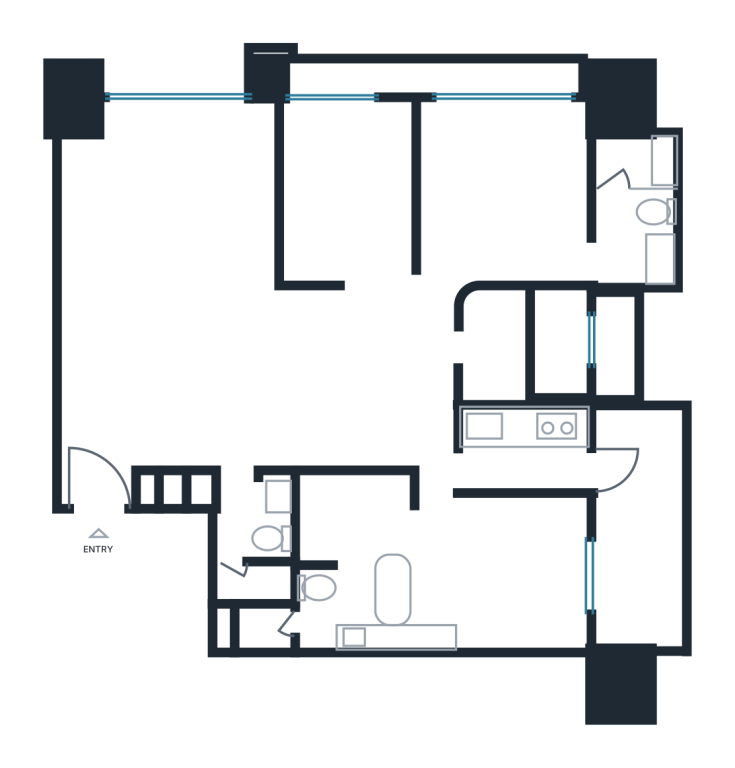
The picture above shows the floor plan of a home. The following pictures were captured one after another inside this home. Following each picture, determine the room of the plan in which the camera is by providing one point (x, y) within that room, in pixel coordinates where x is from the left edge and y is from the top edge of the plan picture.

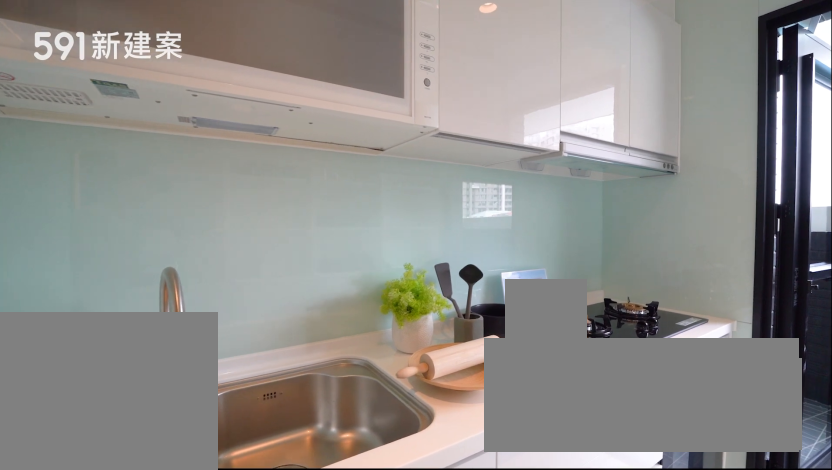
(526, 456)
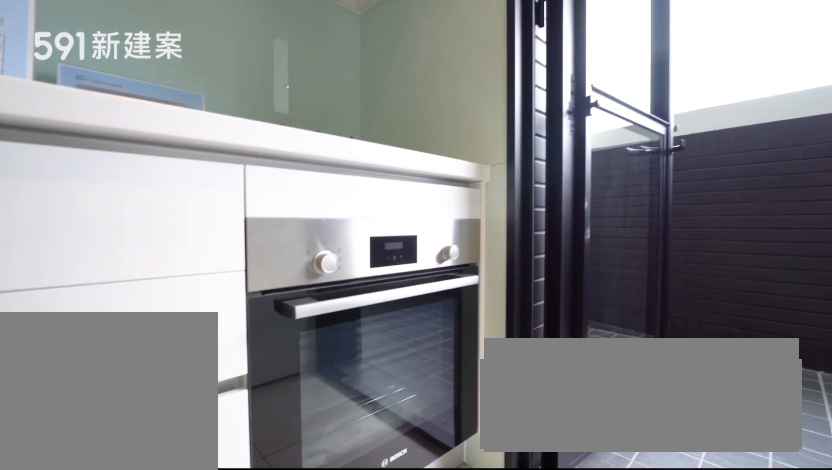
(526, 456)
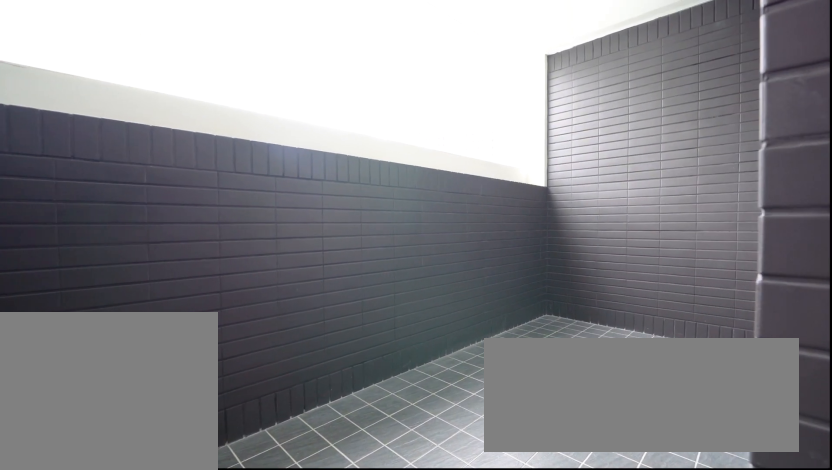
(636, 534)
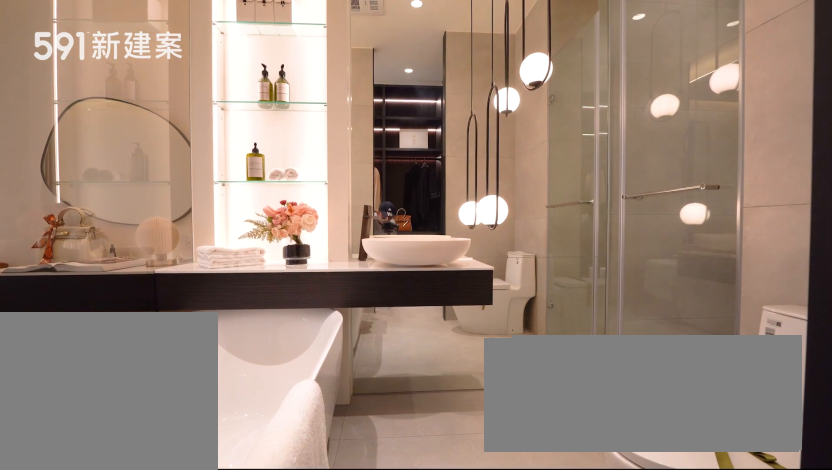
(357, 605)
